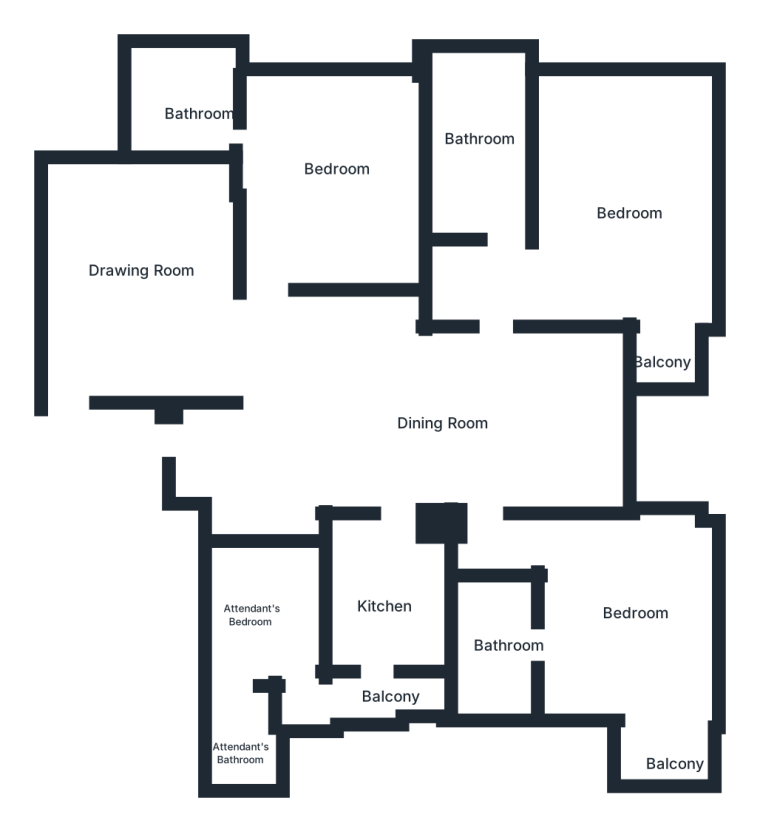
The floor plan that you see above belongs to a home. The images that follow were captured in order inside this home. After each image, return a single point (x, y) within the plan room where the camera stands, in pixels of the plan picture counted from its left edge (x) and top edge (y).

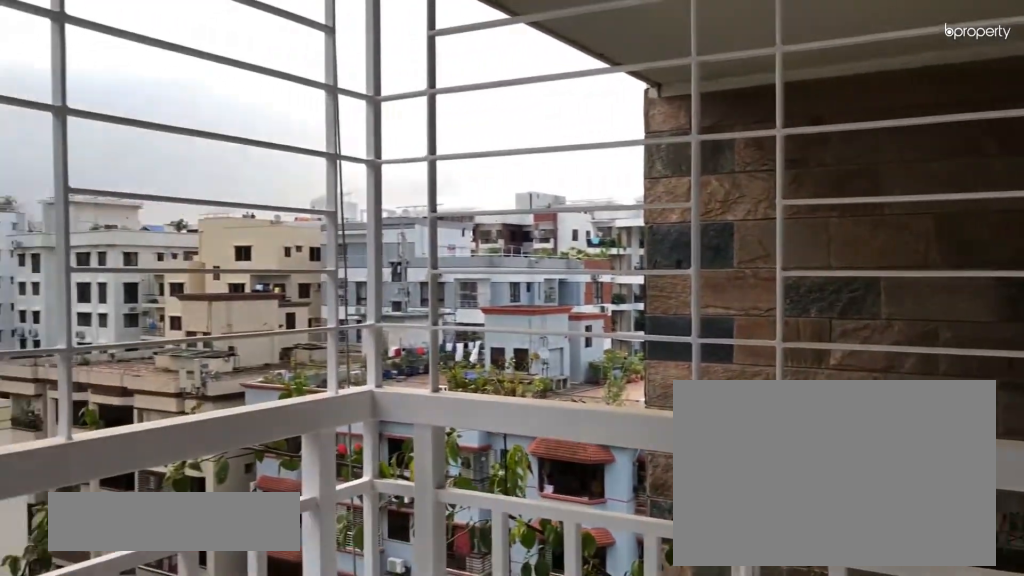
(668, 334)
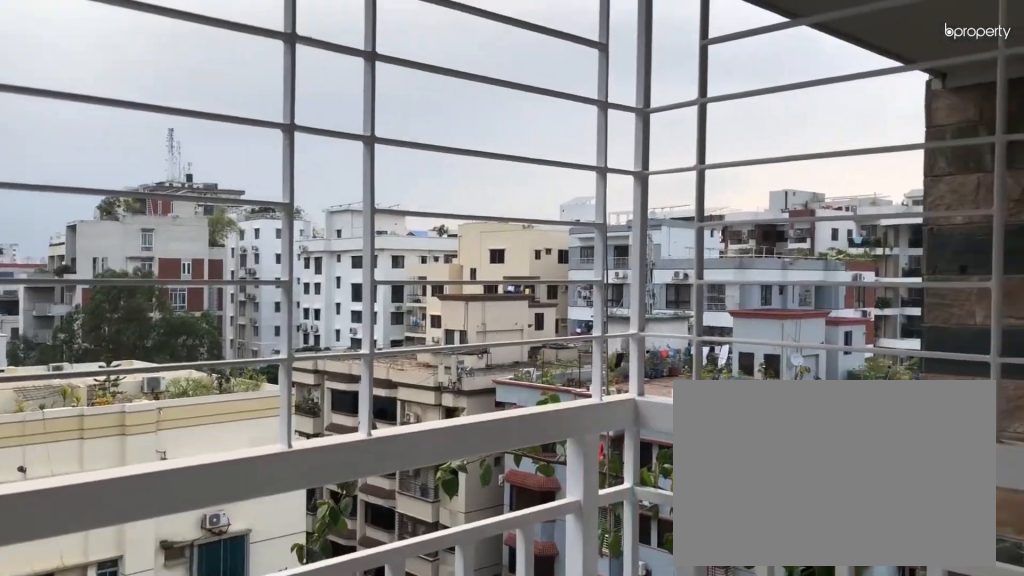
(668, 334)
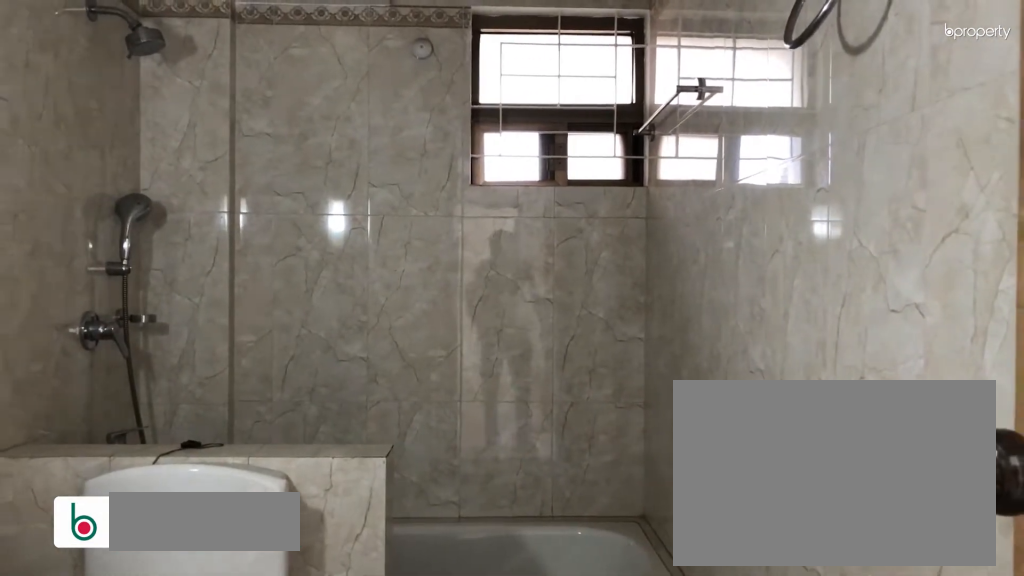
(489, 154)
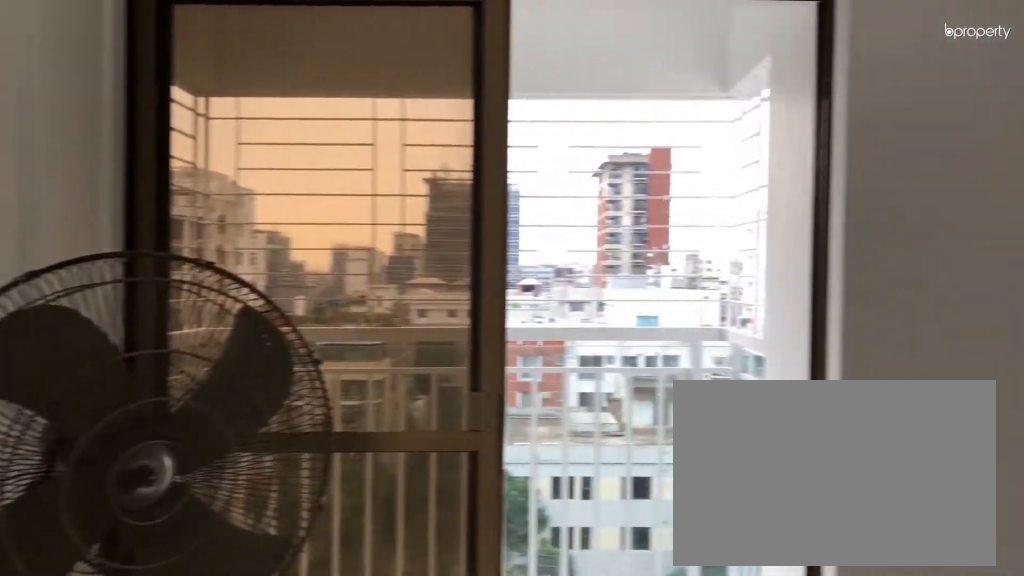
(648, 642)
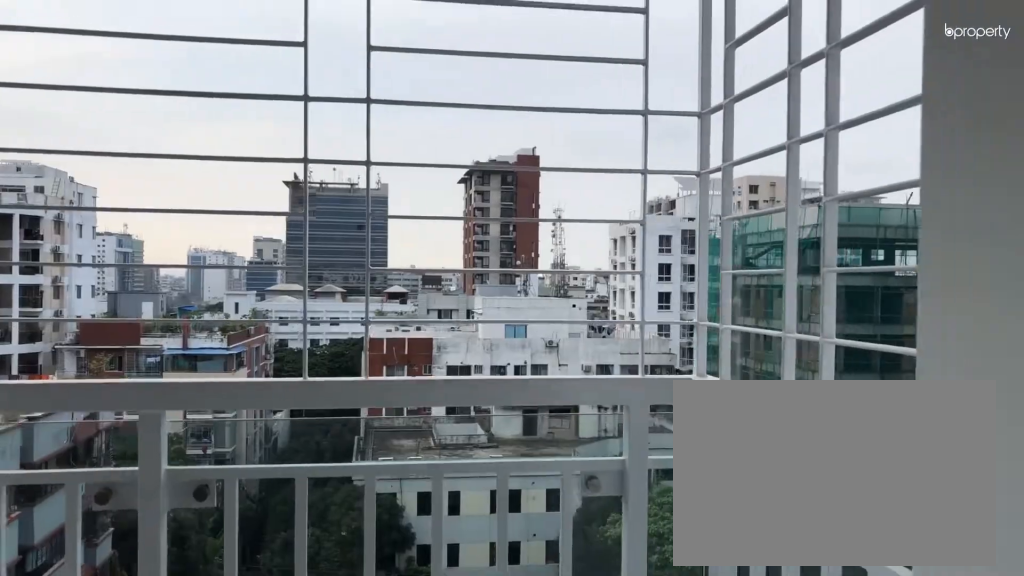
(668, 730)
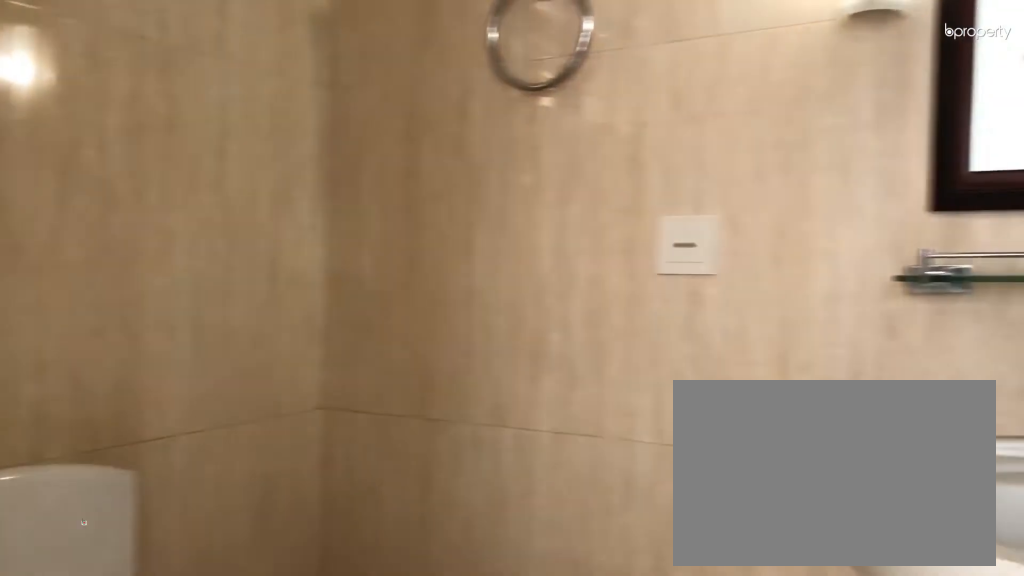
(496, 648)
